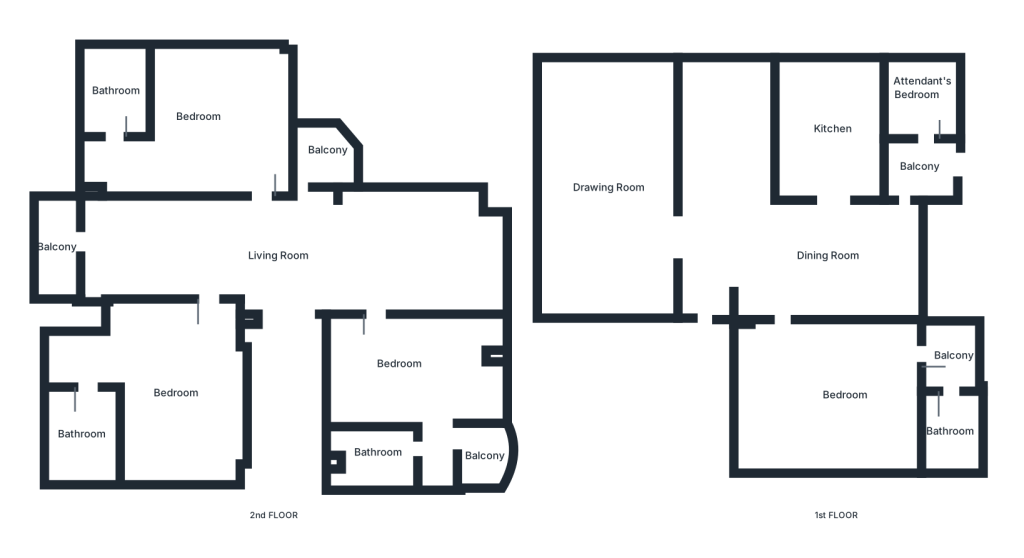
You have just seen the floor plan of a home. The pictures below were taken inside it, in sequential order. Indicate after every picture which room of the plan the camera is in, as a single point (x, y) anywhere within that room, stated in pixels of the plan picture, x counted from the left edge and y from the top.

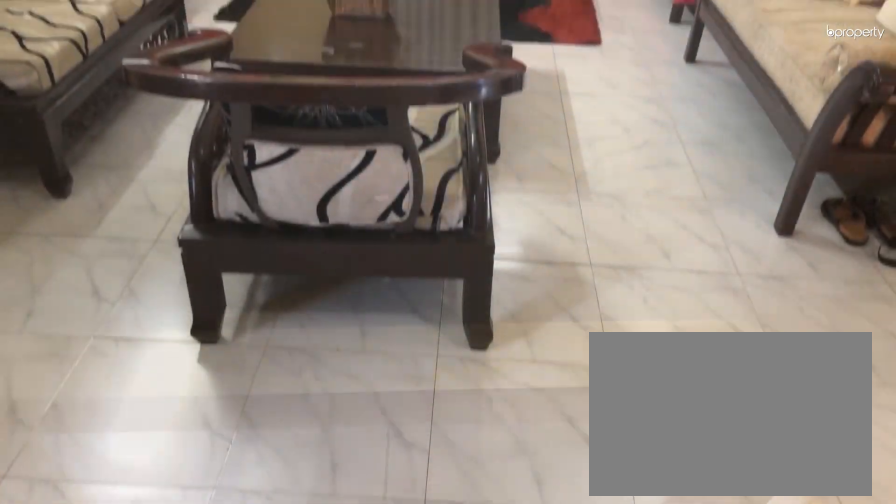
(600, 185)
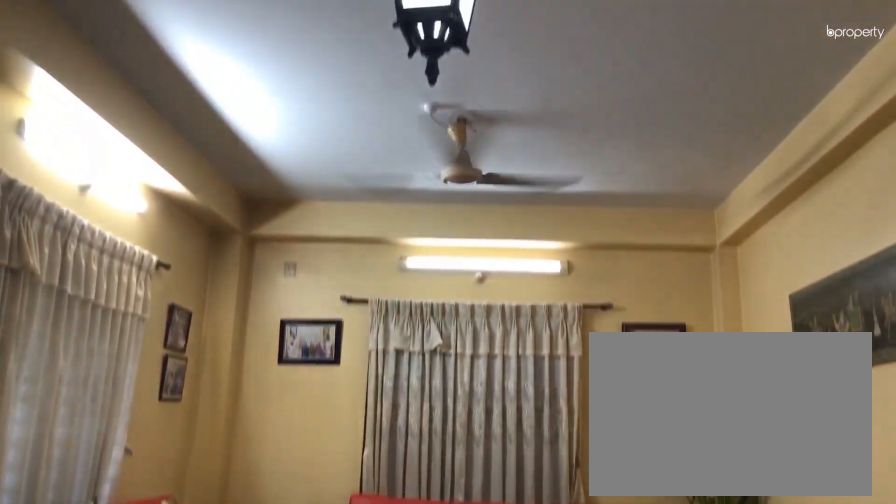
(611, 189)
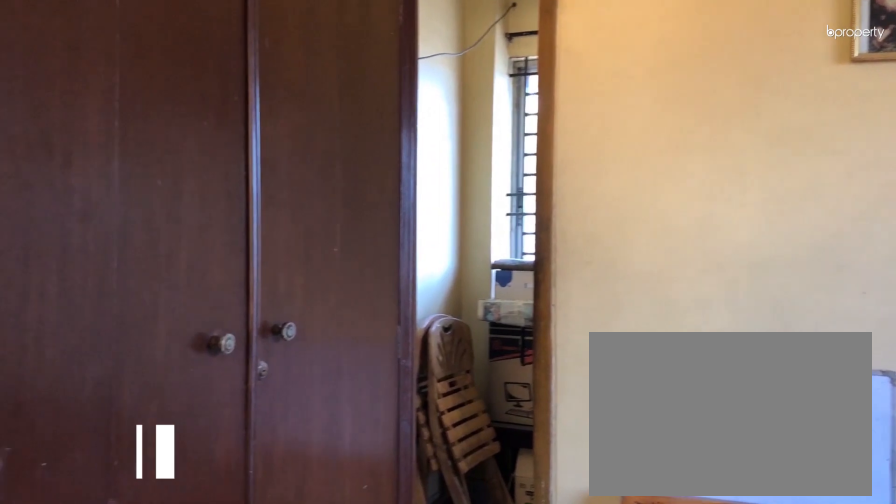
(829, 395)
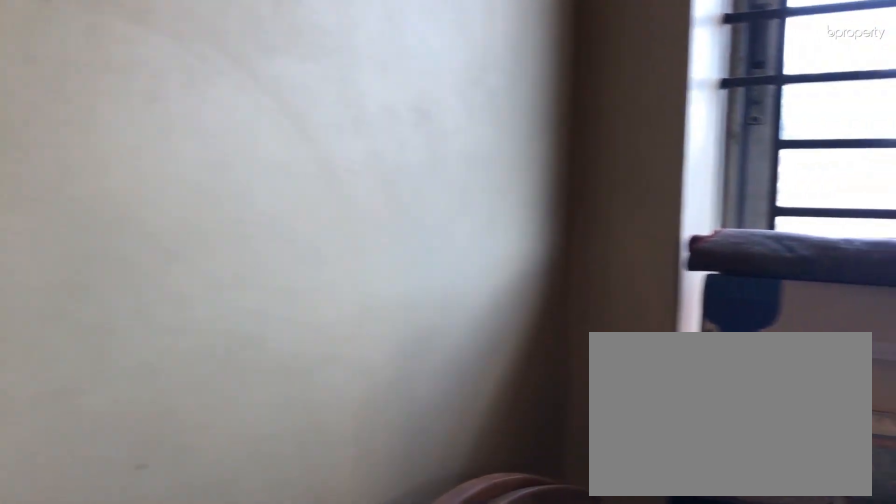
(928, 357)
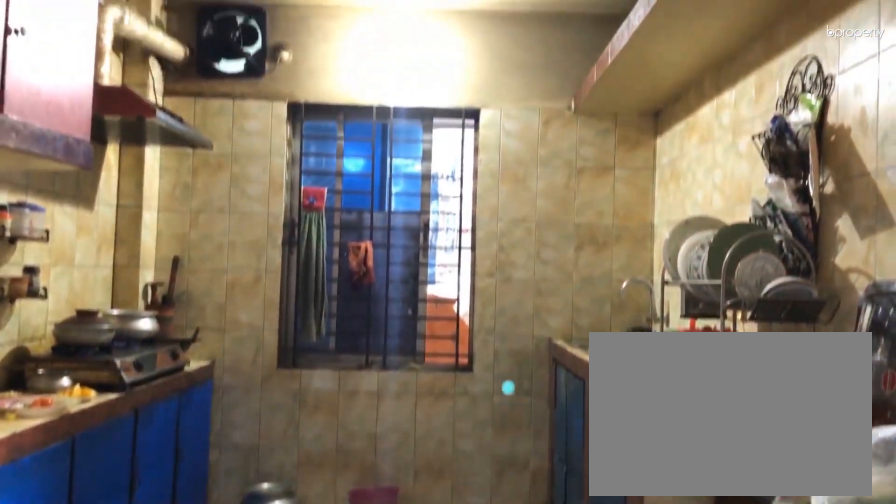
(822, 112)
